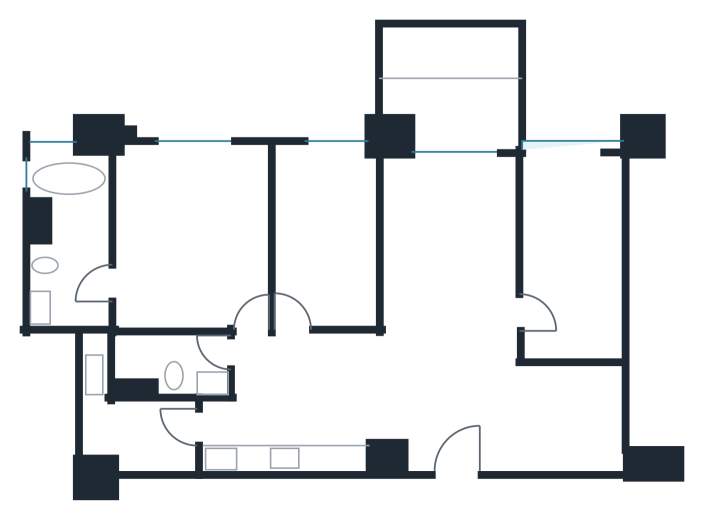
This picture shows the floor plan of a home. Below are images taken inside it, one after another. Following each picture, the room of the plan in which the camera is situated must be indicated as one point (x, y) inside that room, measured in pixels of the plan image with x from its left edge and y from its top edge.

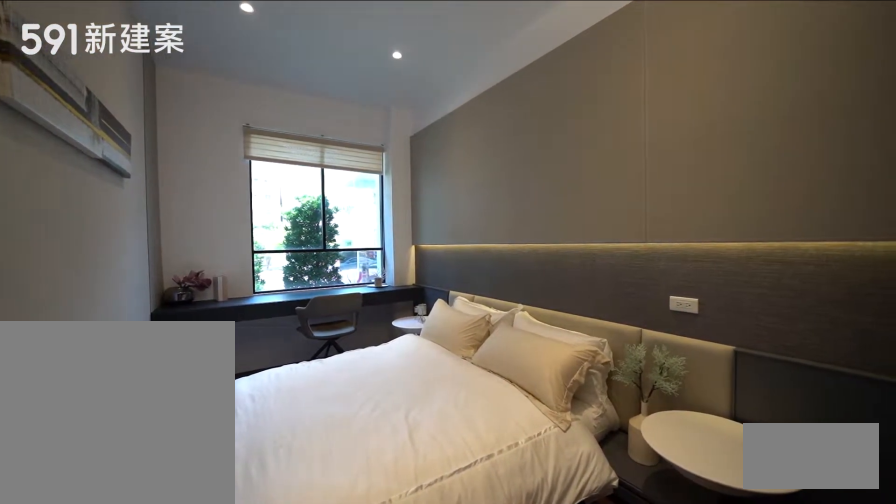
(329, 235)
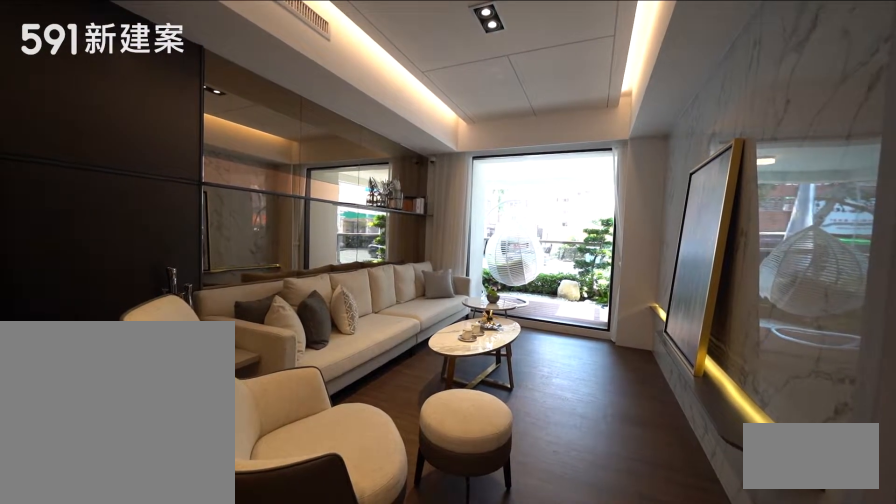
(450, 240)
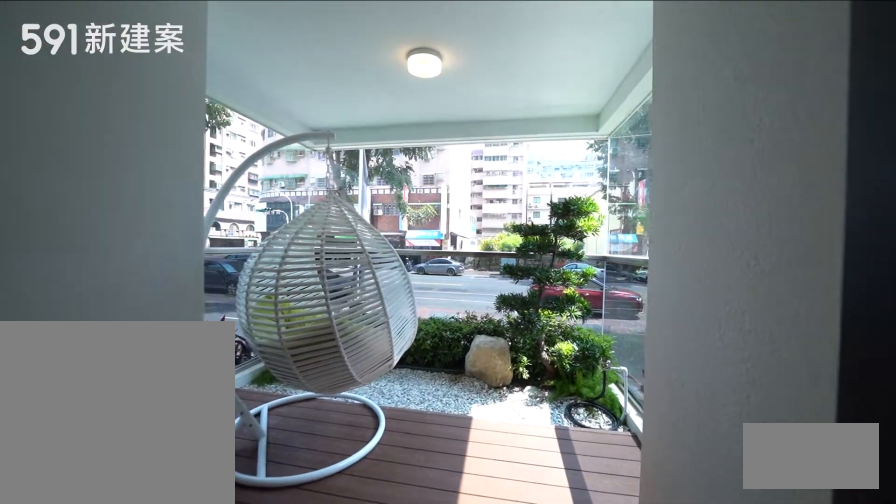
(452, 81)
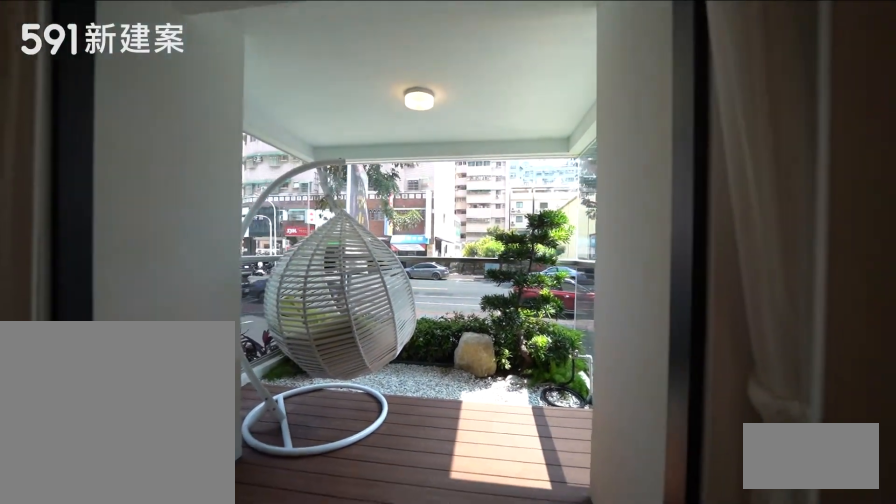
(452, 81)
